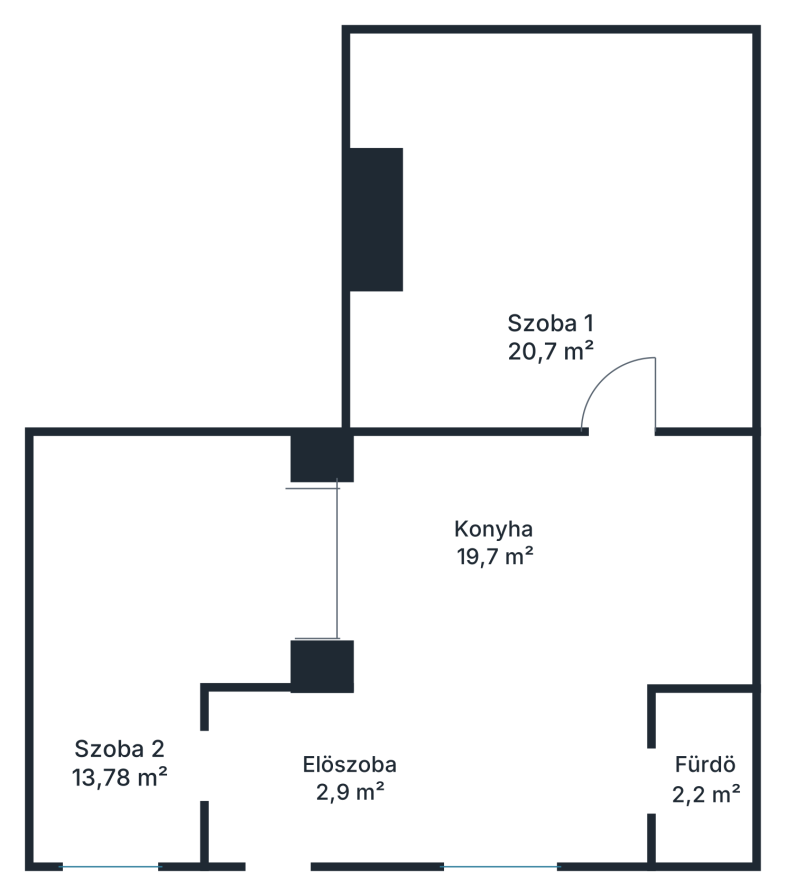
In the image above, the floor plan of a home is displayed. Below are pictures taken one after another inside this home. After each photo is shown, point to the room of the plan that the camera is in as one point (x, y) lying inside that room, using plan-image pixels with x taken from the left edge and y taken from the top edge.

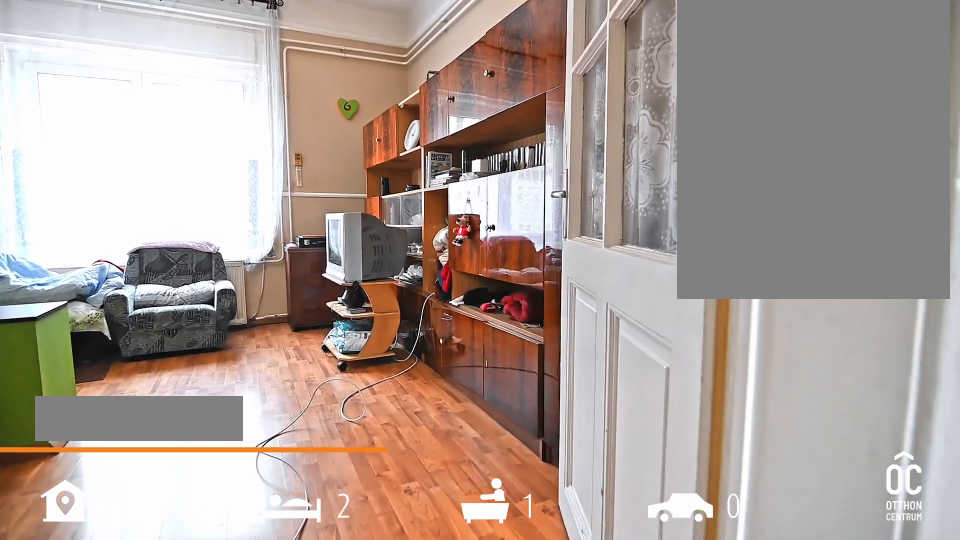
(561, 239)
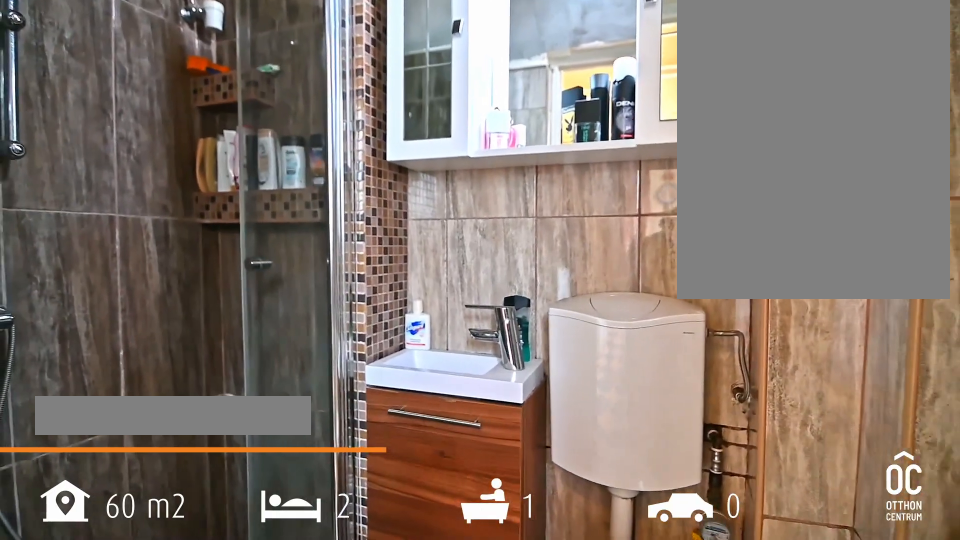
(703, 777)
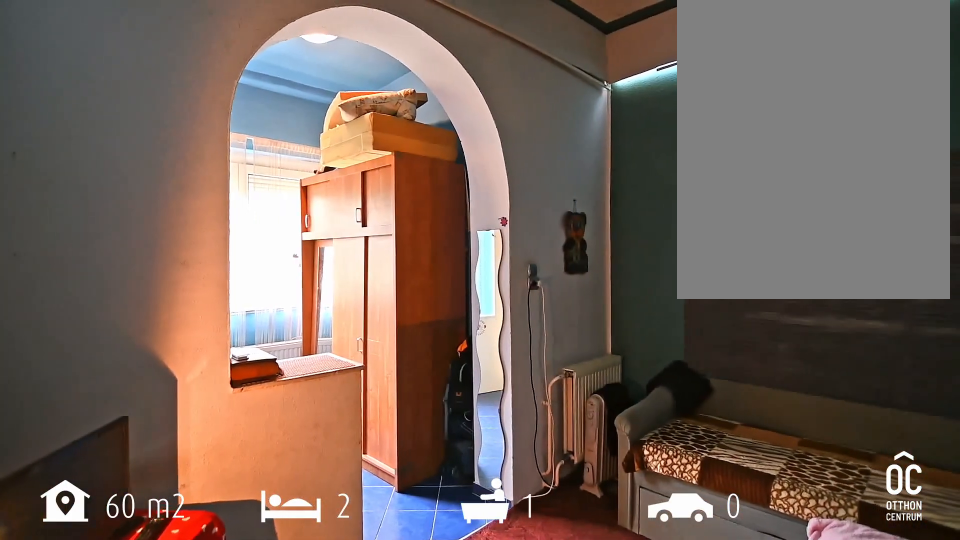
(130, 680)
